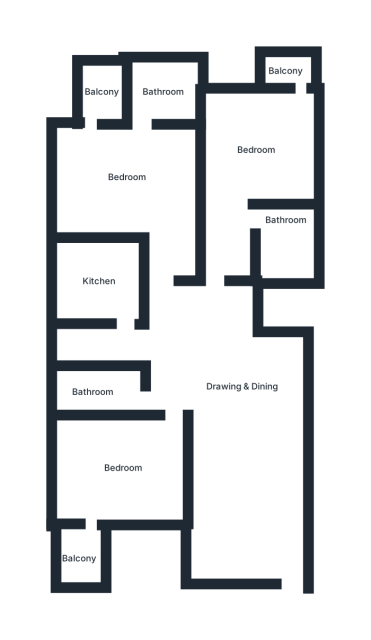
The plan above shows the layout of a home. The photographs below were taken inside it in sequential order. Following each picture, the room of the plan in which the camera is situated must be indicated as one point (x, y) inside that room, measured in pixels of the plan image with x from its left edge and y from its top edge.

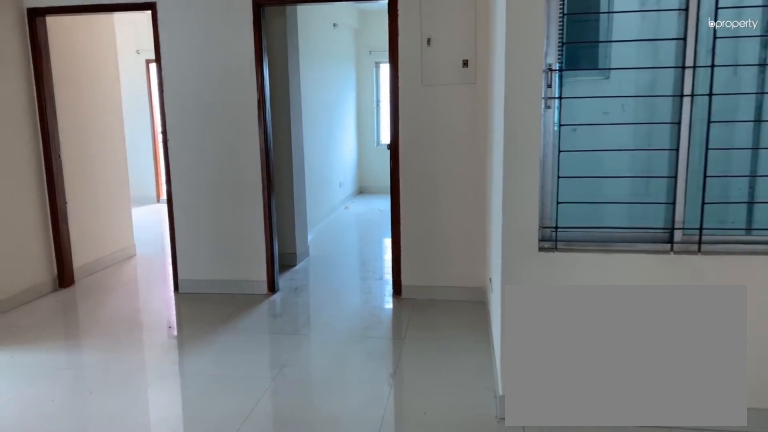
(243, 402)
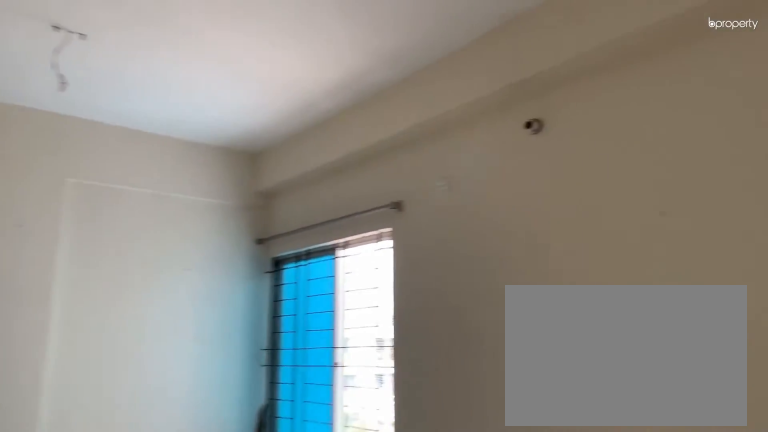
(243, 402)
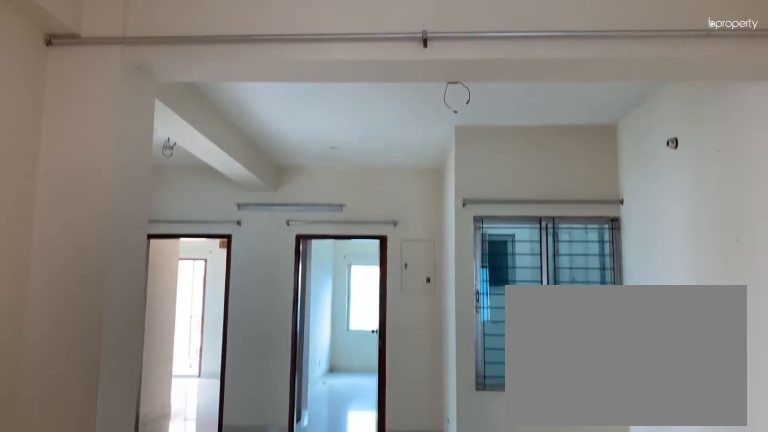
(235, 395)
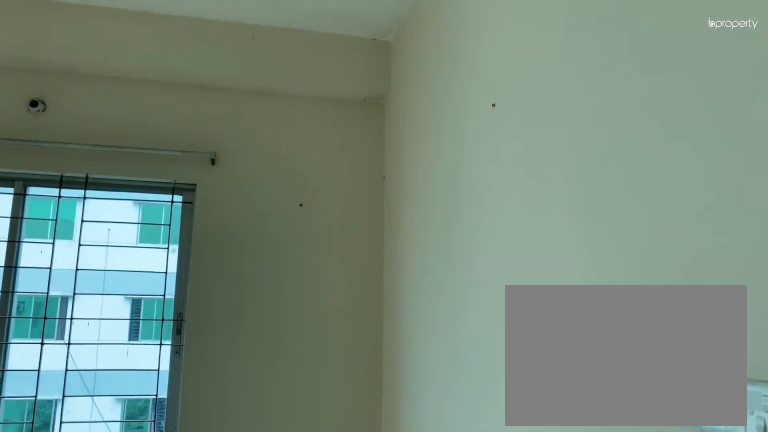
(102, 477)
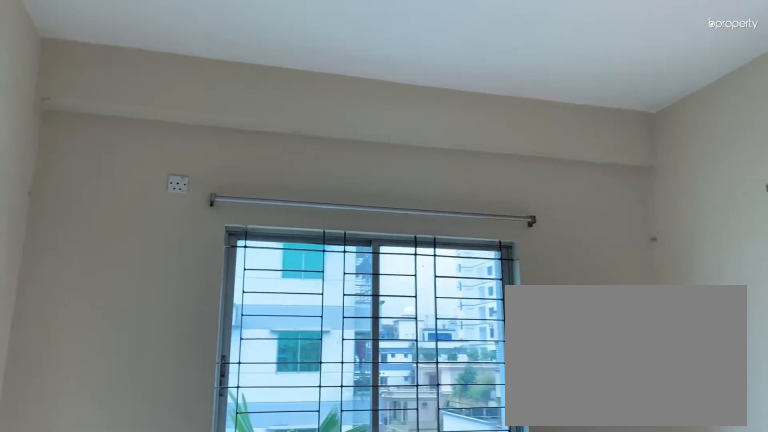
(133, 158)
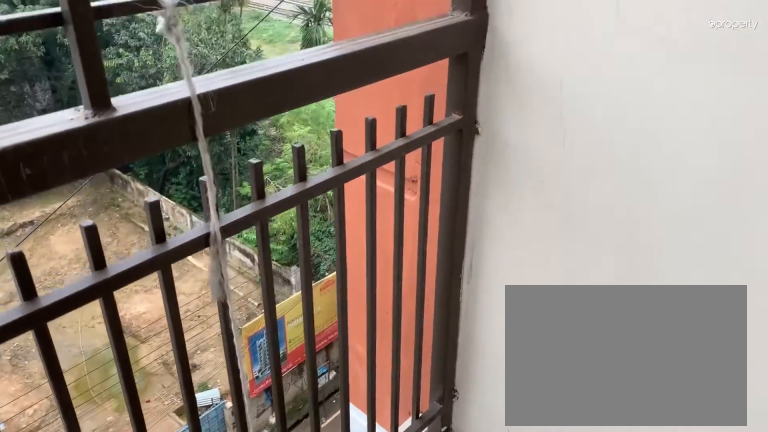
(100, 87)
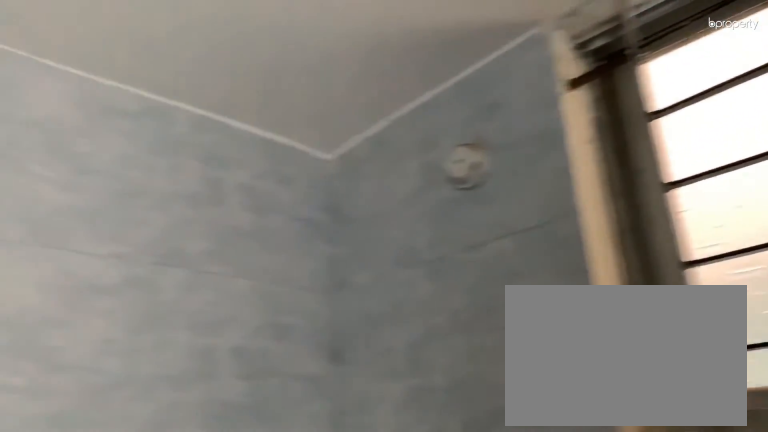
(278, 229)
